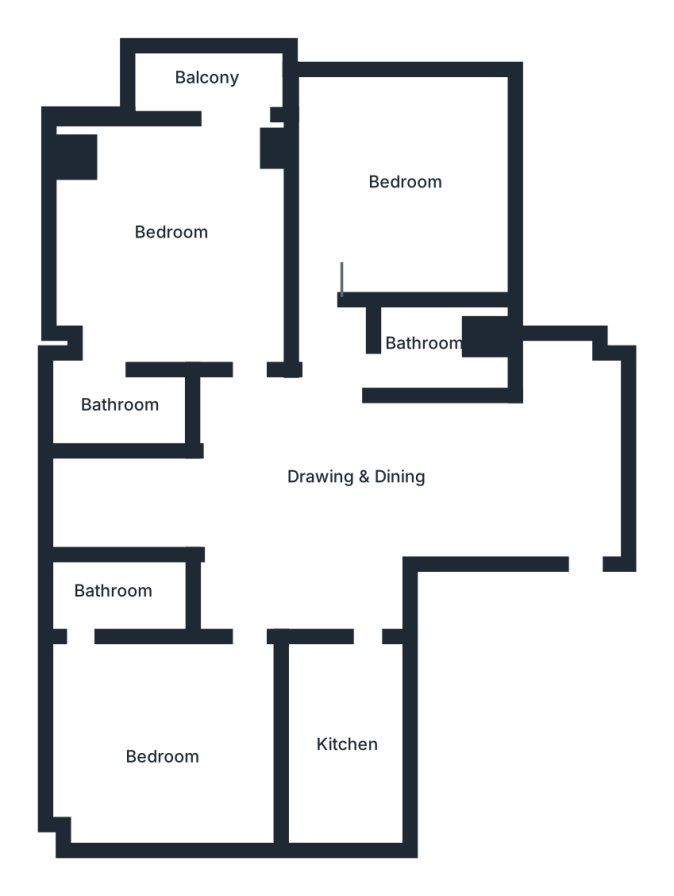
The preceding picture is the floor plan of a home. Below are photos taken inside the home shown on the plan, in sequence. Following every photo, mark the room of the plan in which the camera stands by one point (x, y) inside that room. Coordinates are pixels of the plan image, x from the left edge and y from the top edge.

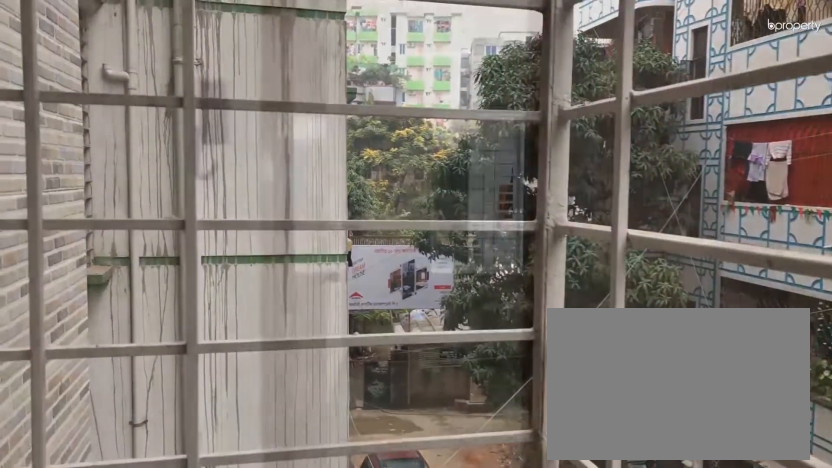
(226, 83)
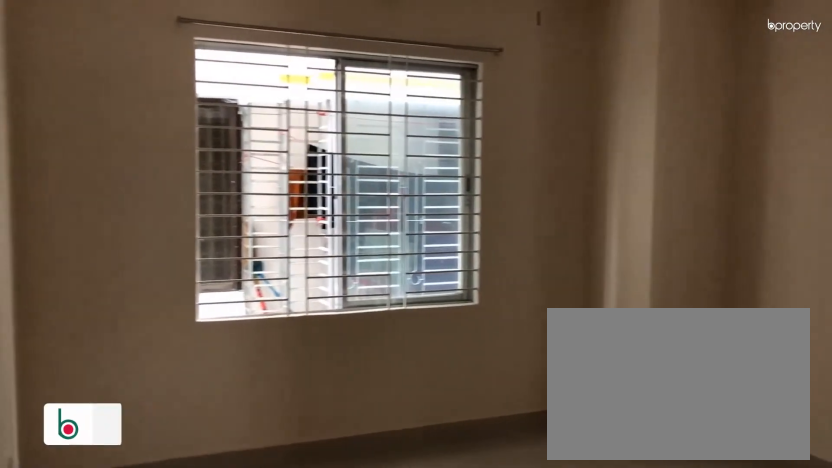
(163, 730)
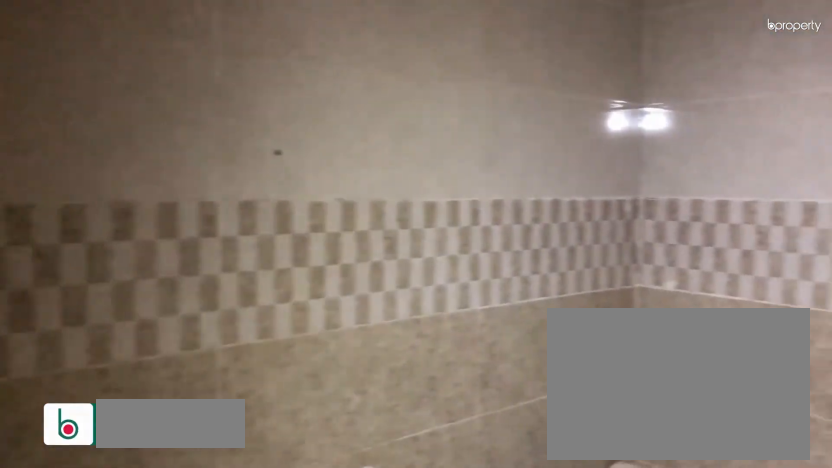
(110, 601)
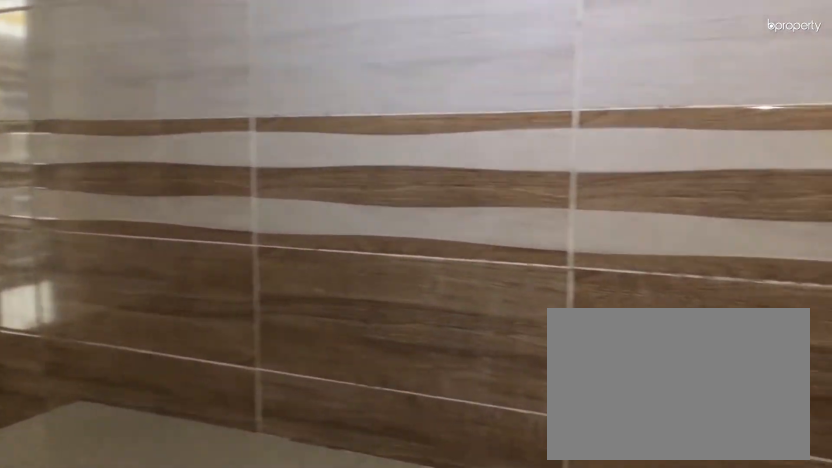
(345, 731)
